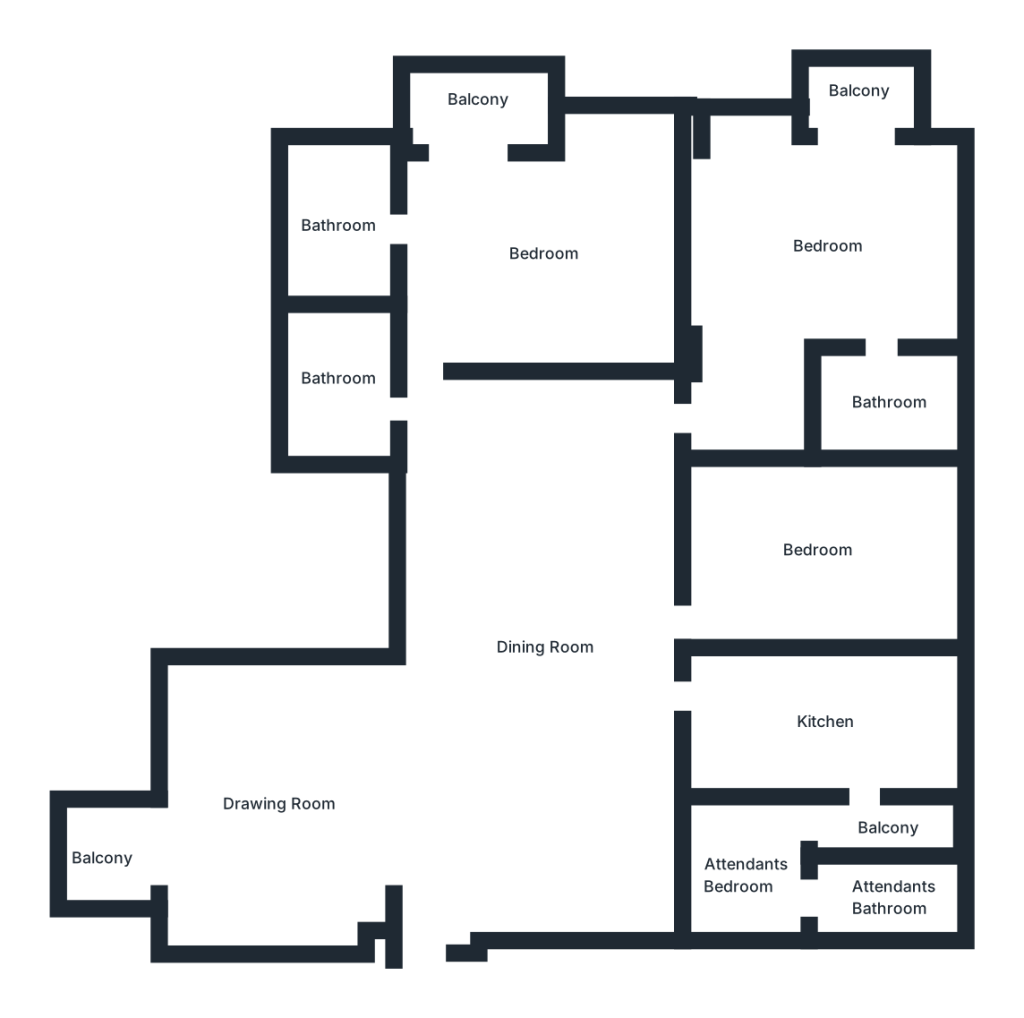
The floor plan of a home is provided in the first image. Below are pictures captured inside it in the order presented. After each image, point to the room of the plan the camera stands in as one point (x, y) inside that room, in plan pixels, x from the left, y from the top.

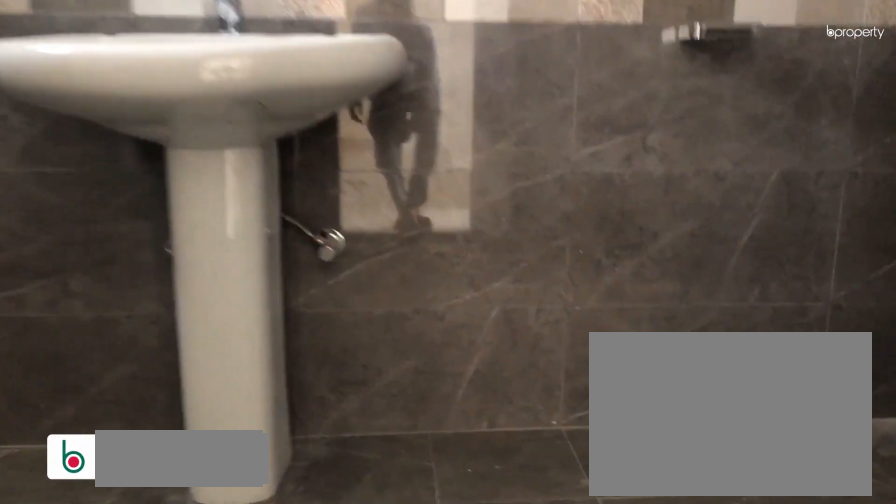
(332, 377)
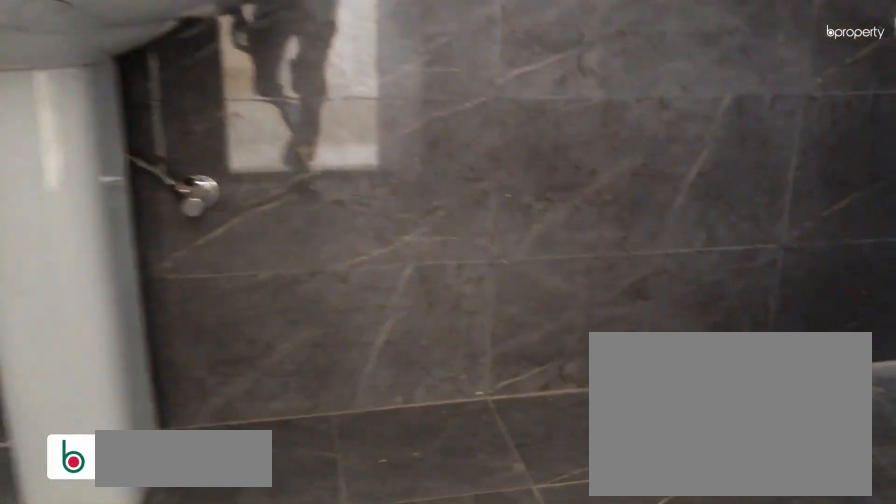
(332, 377)
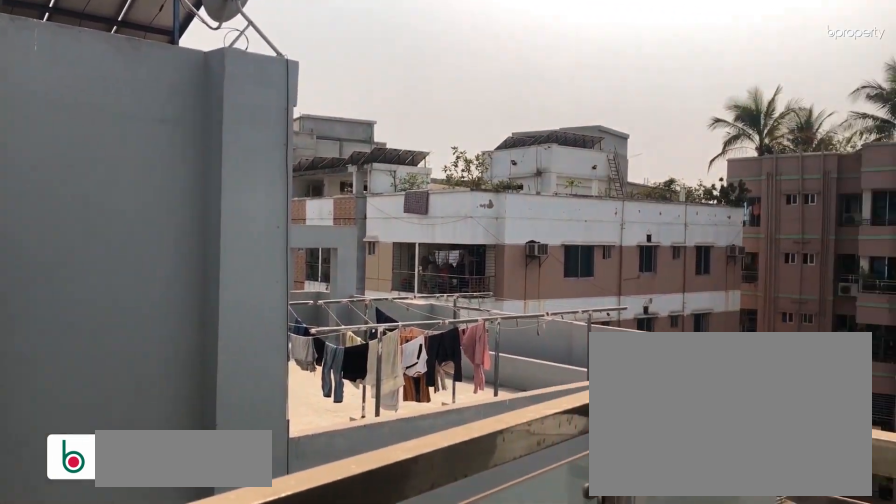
(859, 90)
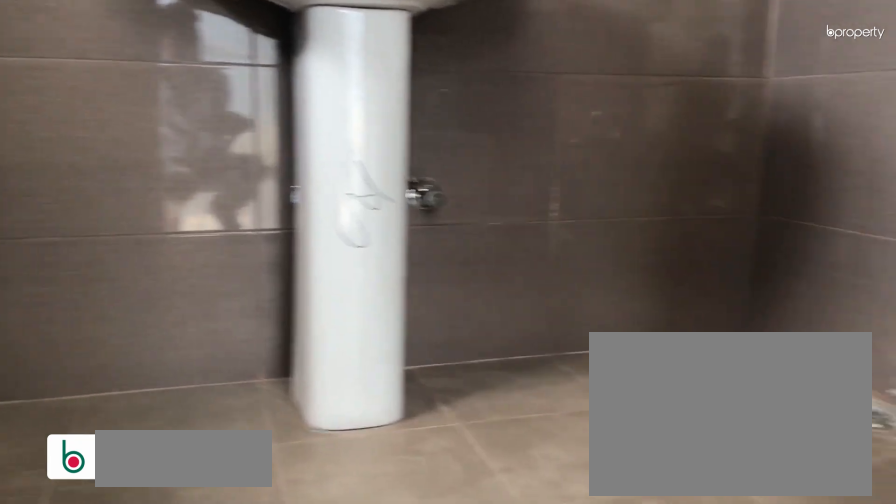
(889, 405)
